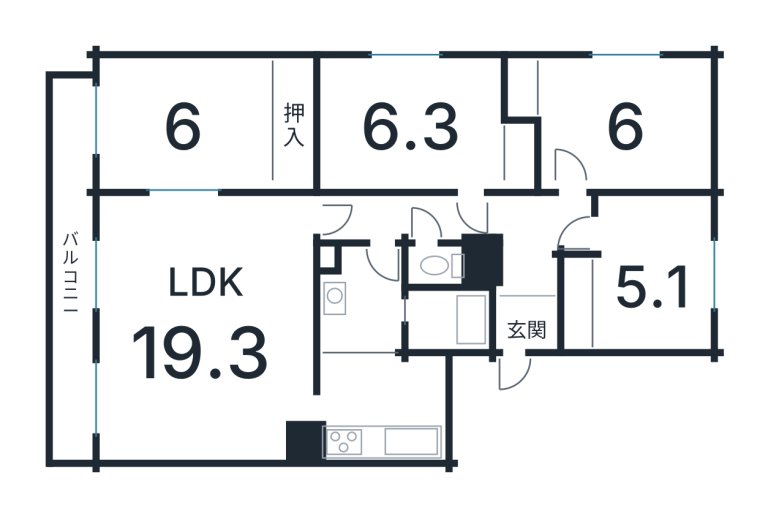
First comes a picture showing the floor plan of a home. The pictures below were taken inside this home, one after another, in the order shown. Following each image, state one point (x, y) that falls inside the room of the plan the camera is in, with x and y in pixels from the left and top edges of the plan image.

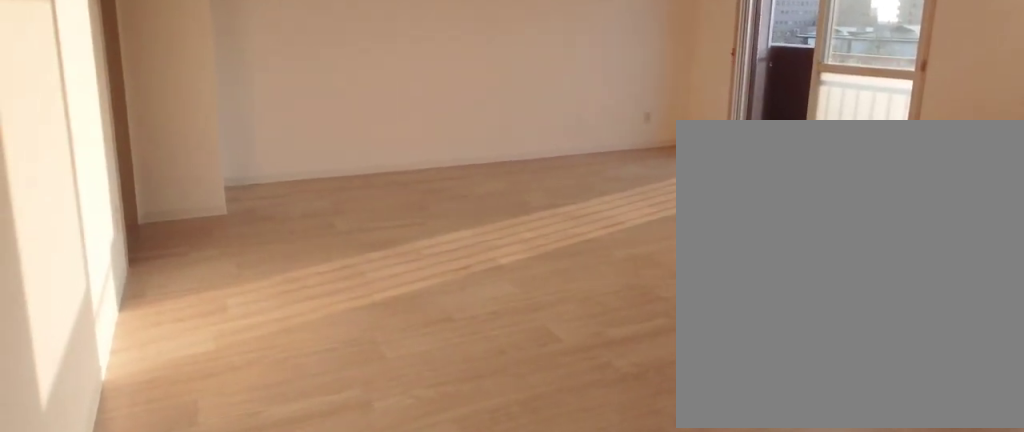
(199, 341)
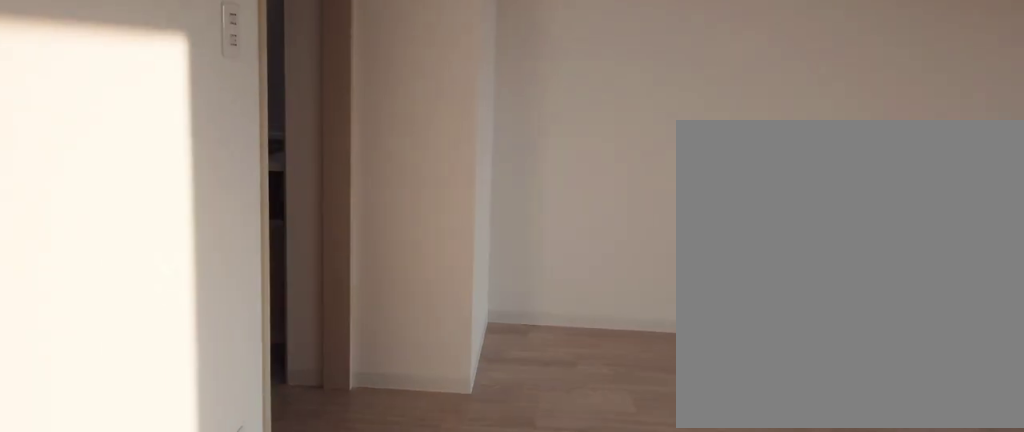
(199, 341)
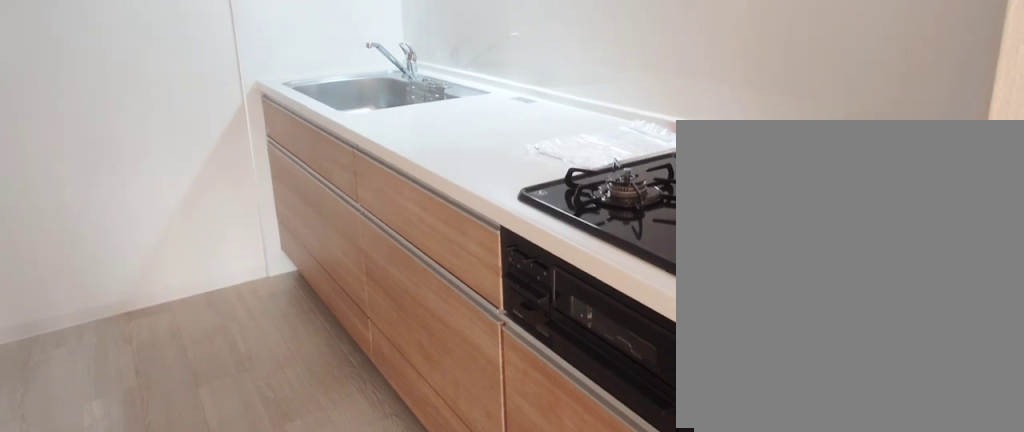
(370, 414)
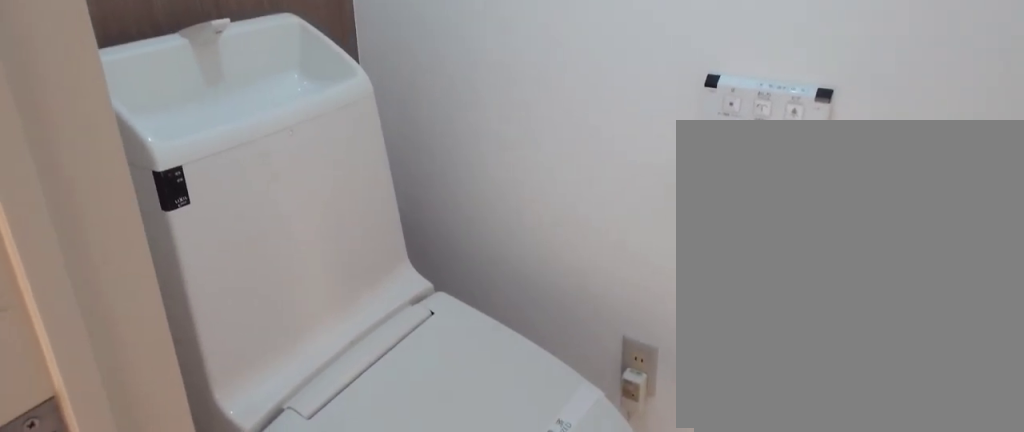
(437, 256)
